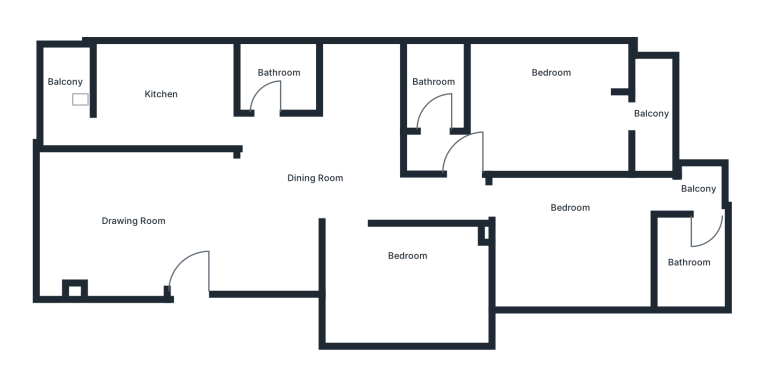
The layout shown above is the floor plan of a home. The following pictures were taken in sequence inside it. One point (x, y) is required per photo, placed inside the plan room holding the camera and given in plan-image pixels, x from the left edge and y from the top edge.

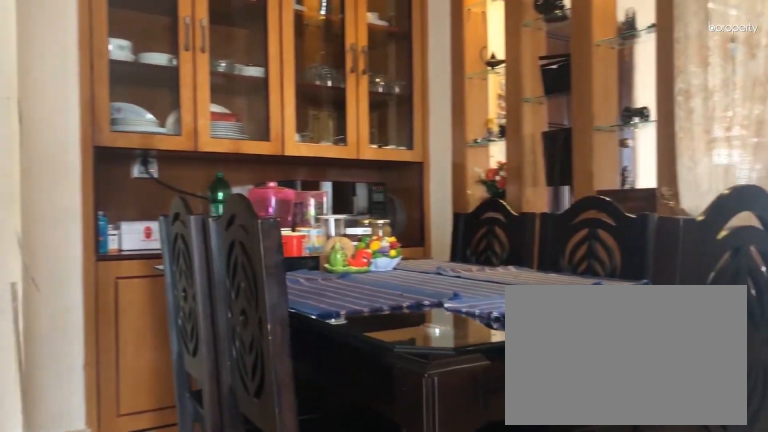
(314, 176)
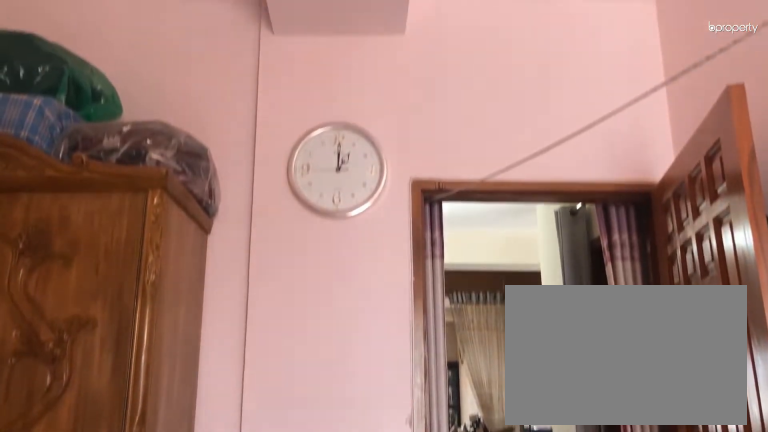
(570, 247)
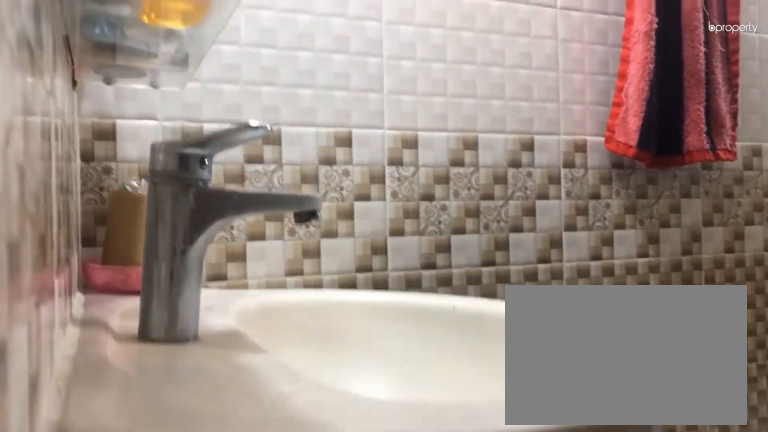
(432, 84)
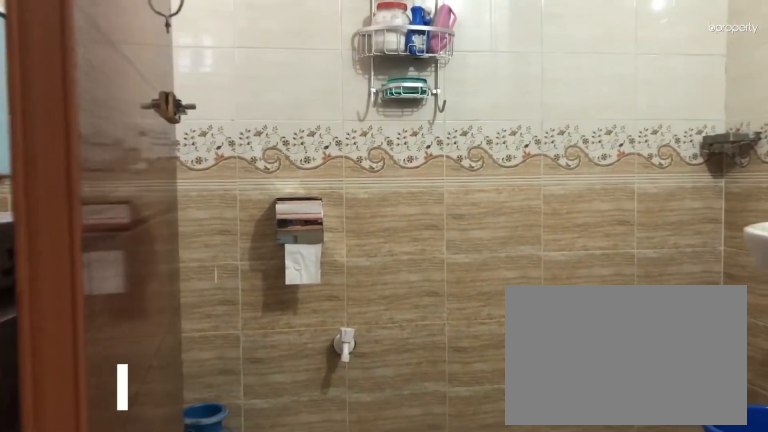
(280, 75)
